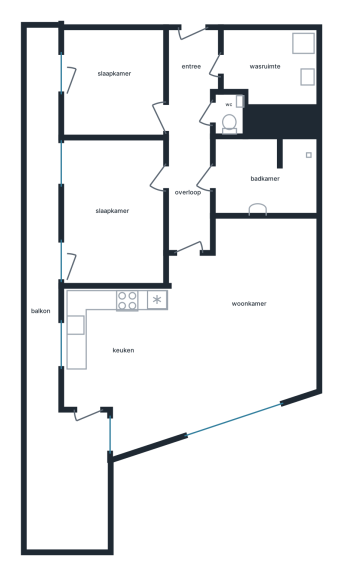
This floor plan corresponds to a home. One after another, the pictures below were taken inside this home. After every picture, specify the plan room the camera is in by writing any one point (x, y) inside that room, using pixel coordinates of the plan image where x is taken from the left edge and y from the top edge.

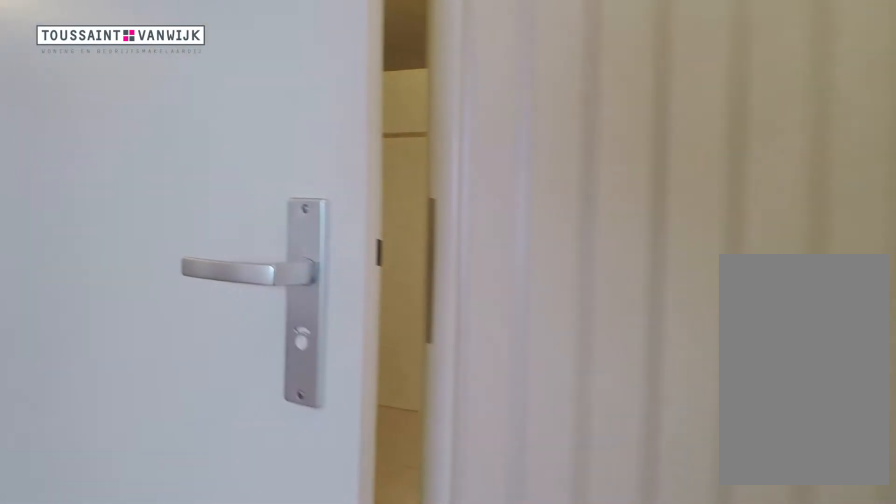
(190, 137)
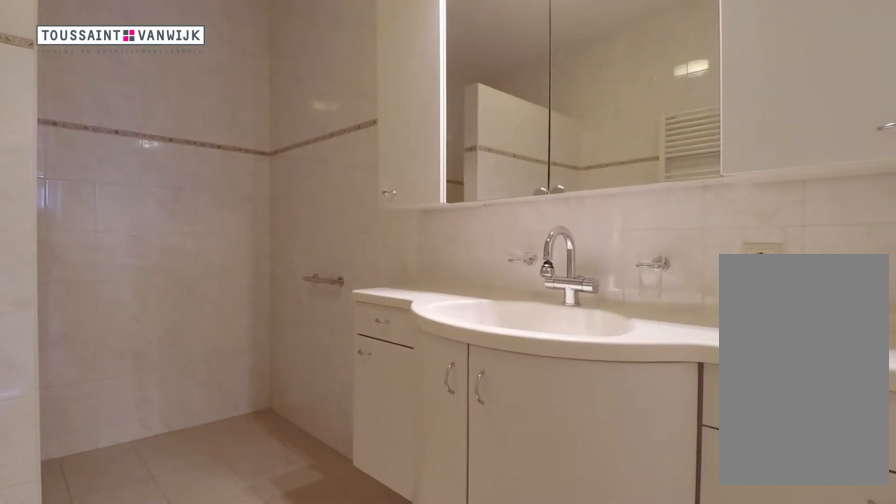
(264, 177)
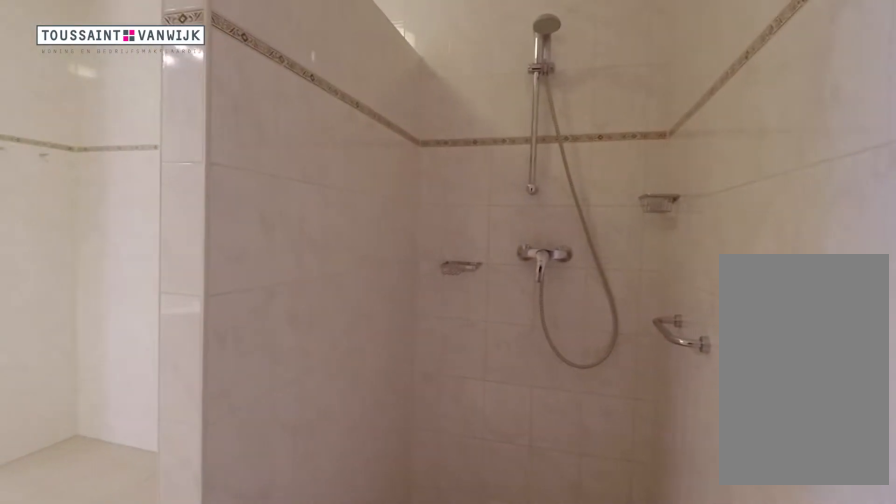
(264, 177)
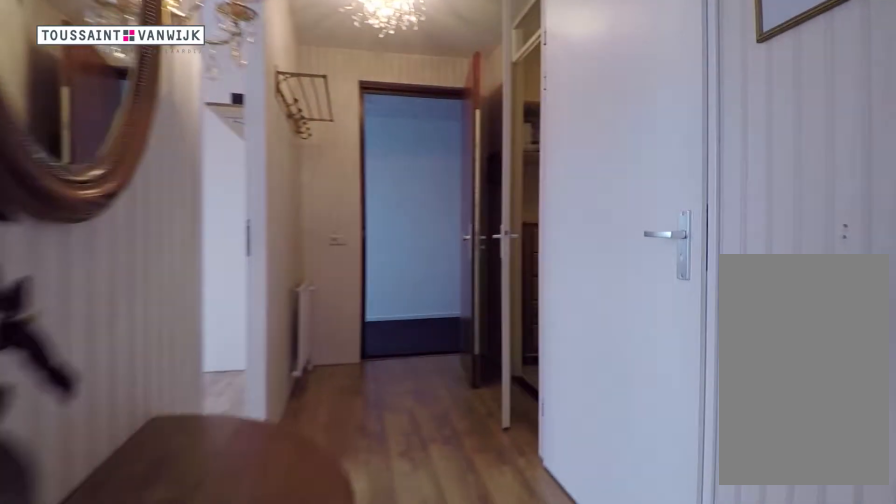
(190, 136)
